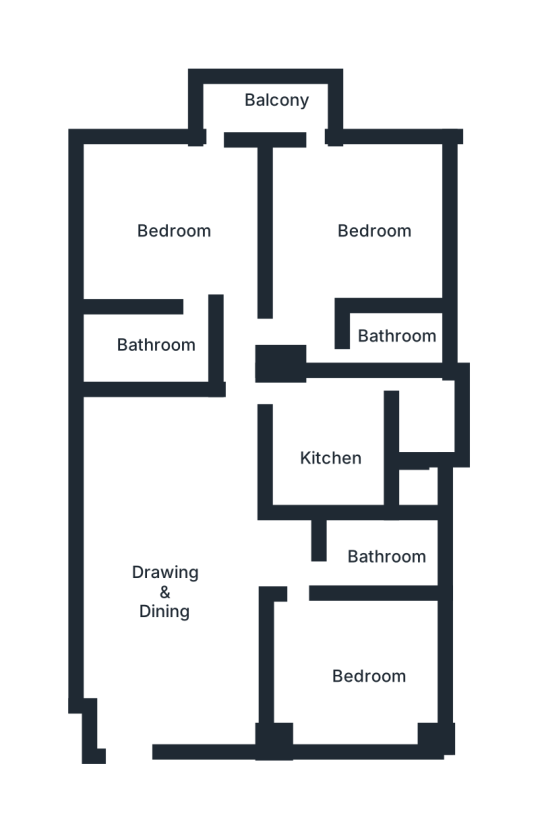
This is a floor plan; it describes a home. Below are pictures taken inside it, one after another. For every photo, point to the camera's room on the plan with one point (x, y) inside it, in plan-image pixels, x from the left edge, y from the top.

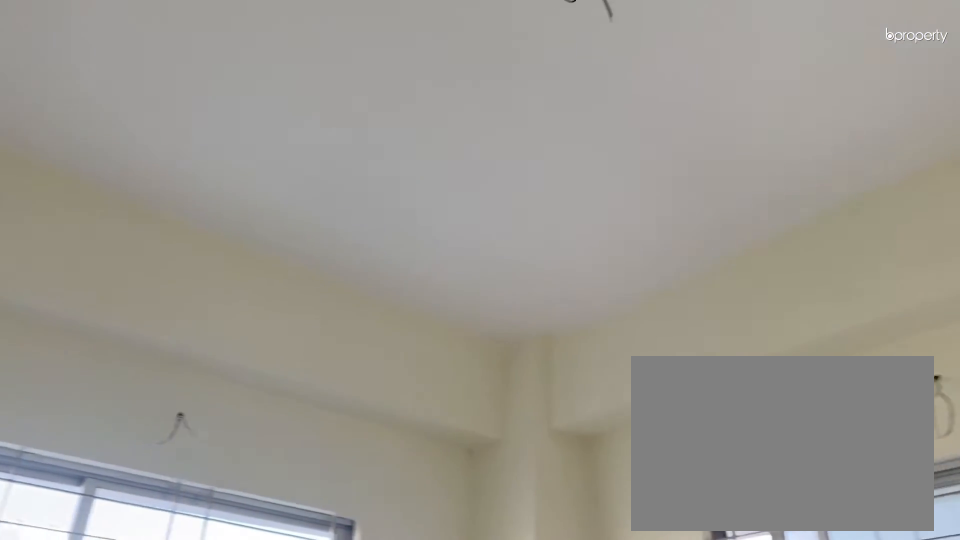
(367, 676)
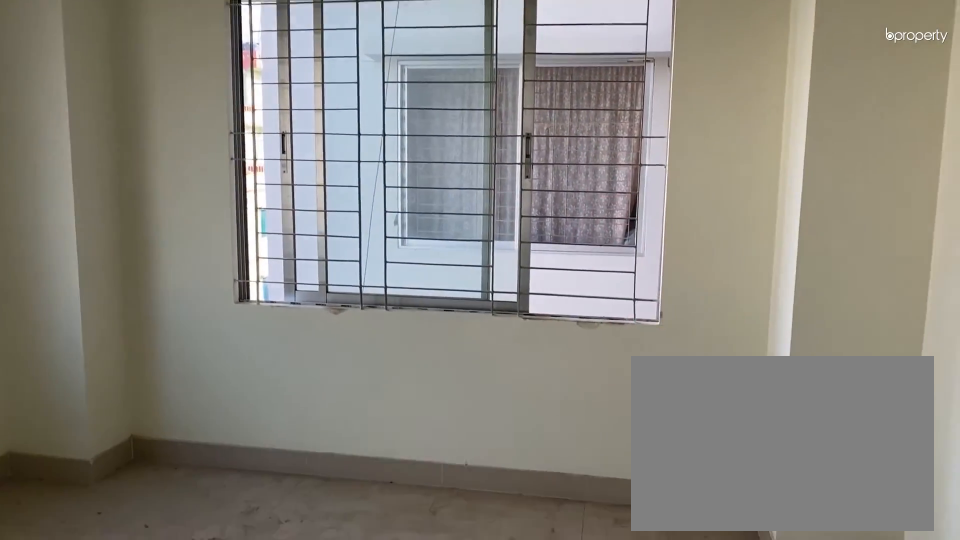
(367, 676)
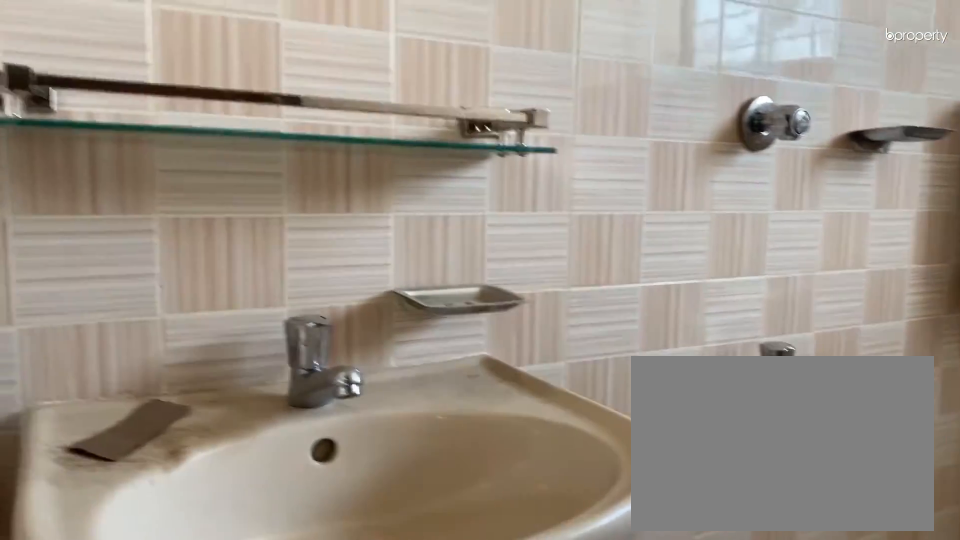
(383, 556)
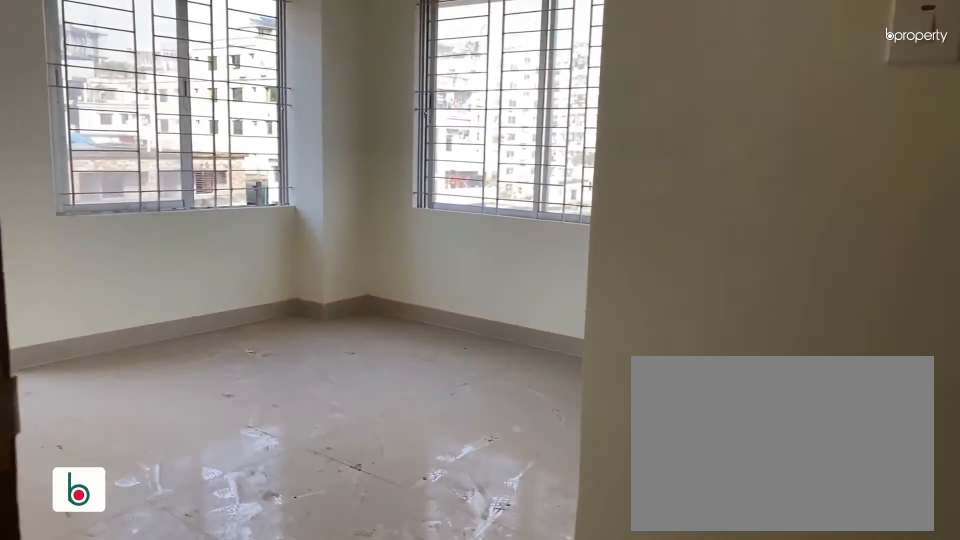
(377, 228)
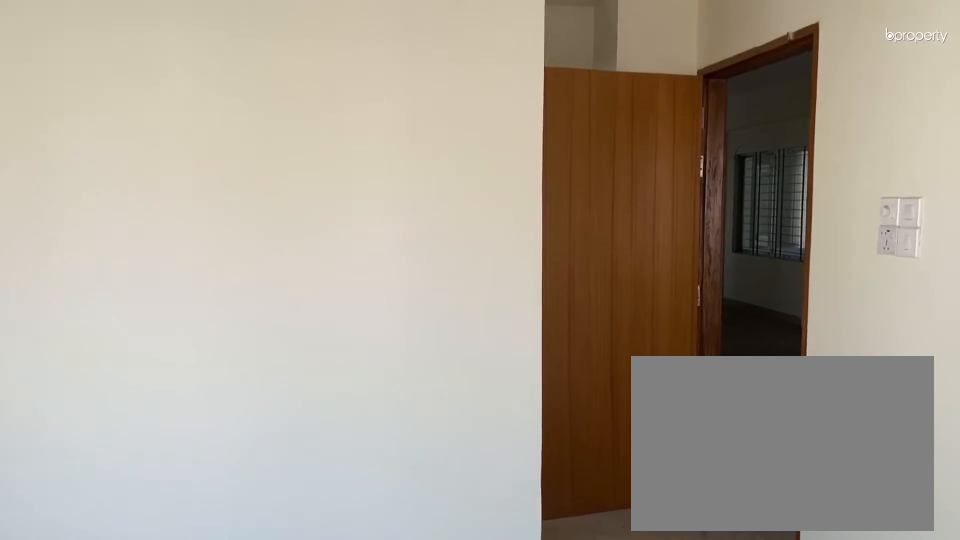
(377, 228)
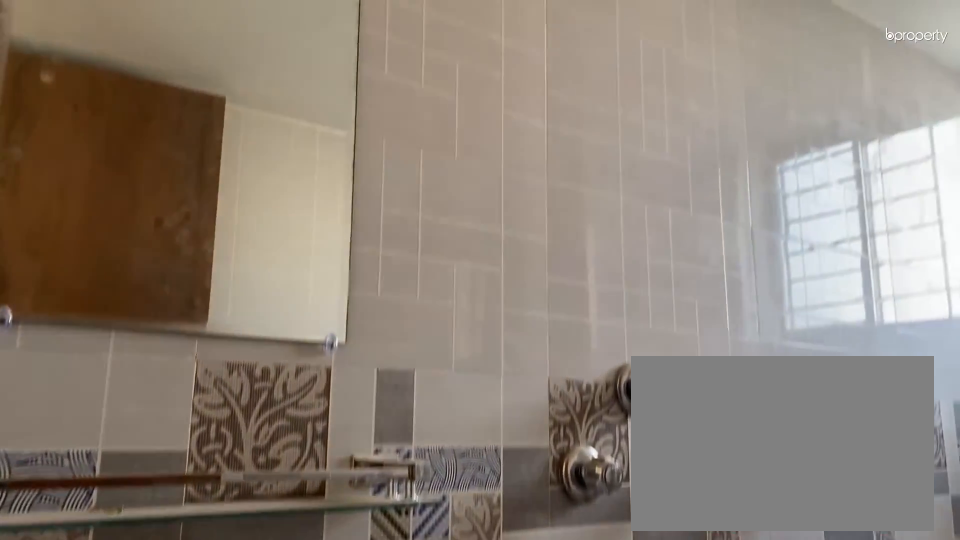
(411, 333)
